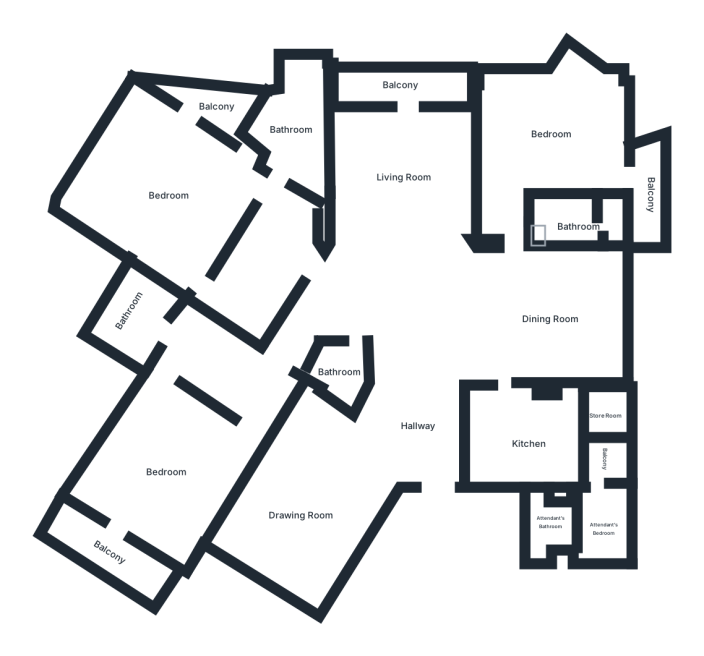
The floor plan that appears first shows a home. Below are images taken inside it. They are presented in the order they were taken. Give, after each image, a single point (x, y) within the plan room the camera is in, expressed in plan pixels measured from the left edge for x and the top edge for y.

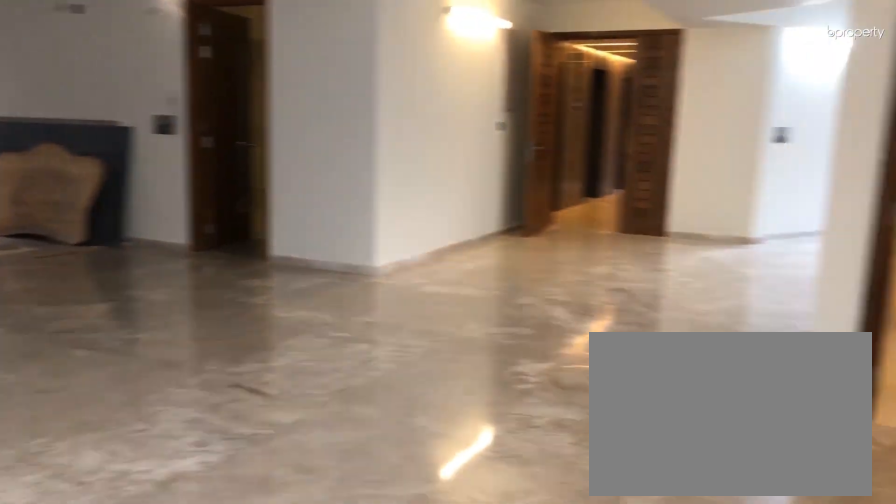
(400, 173)
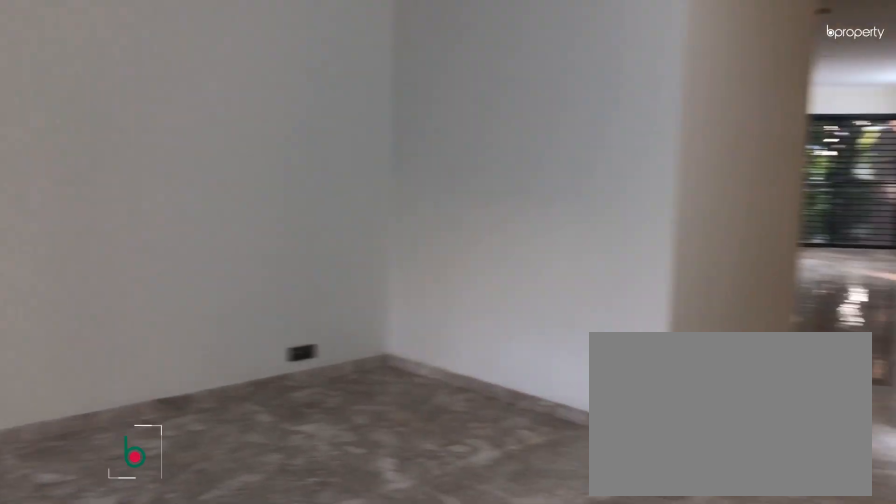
(307, 506)
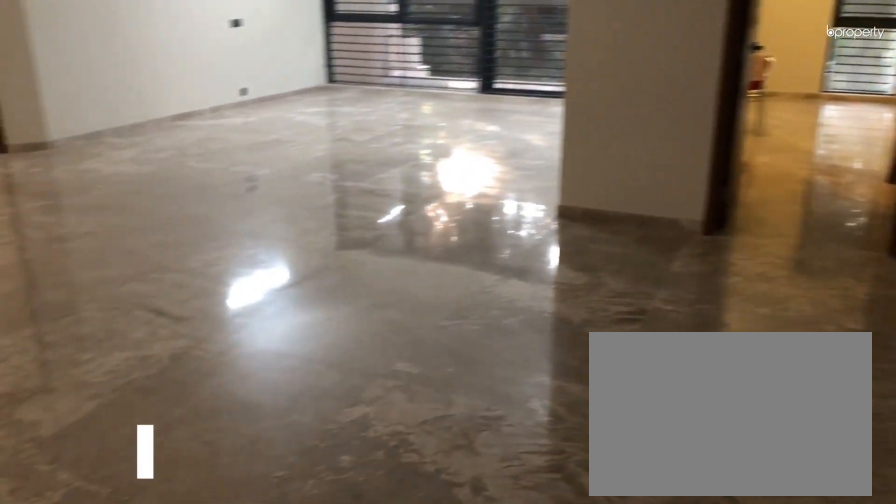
(554, 318)
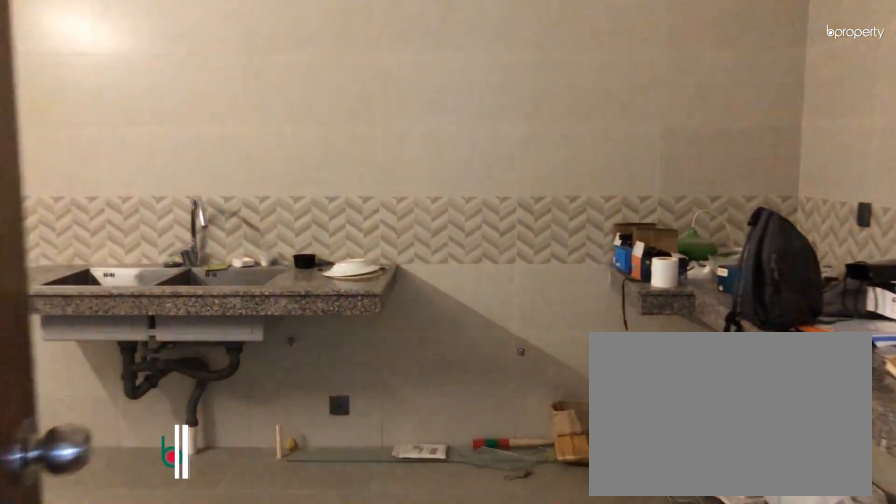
(530, 438)
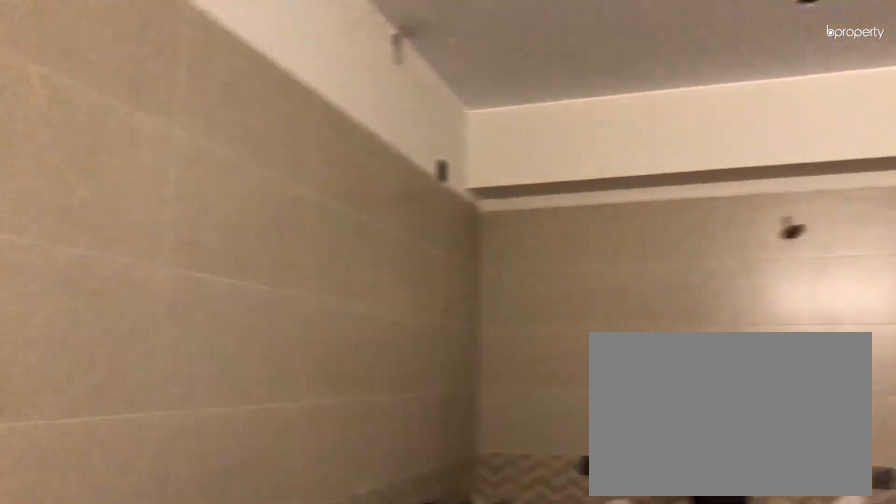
(530, 438)
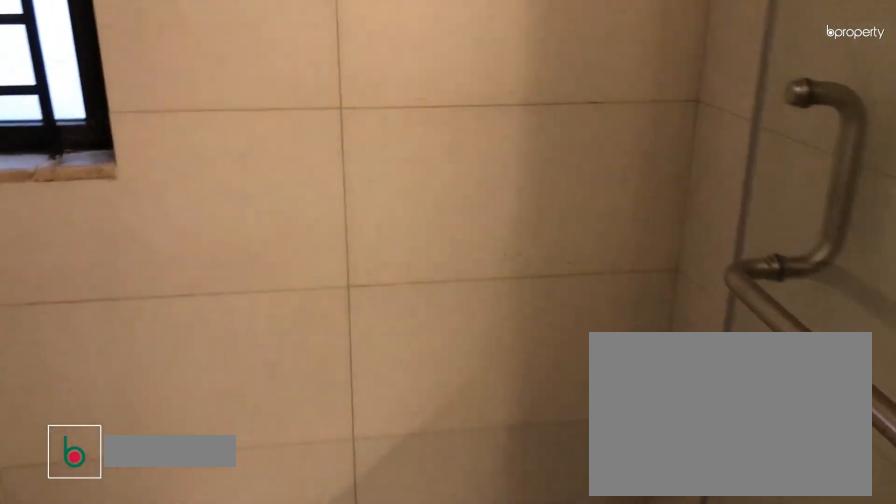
(568, 219)
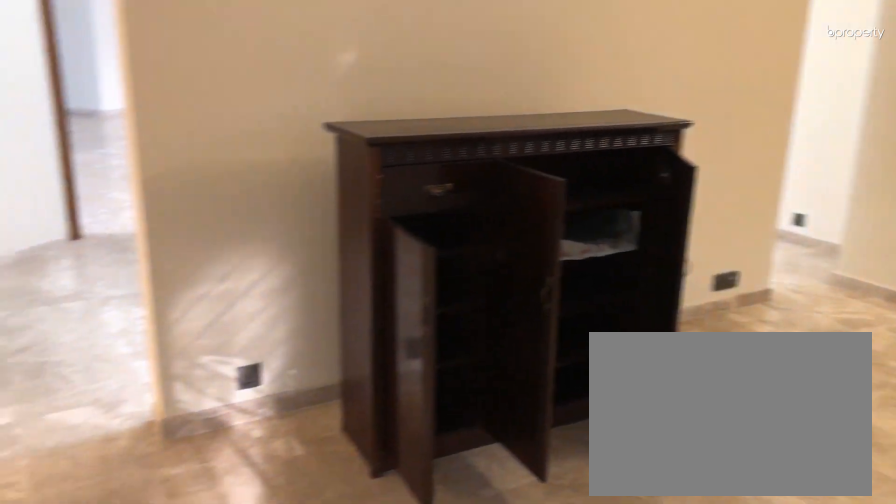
(167, 188)
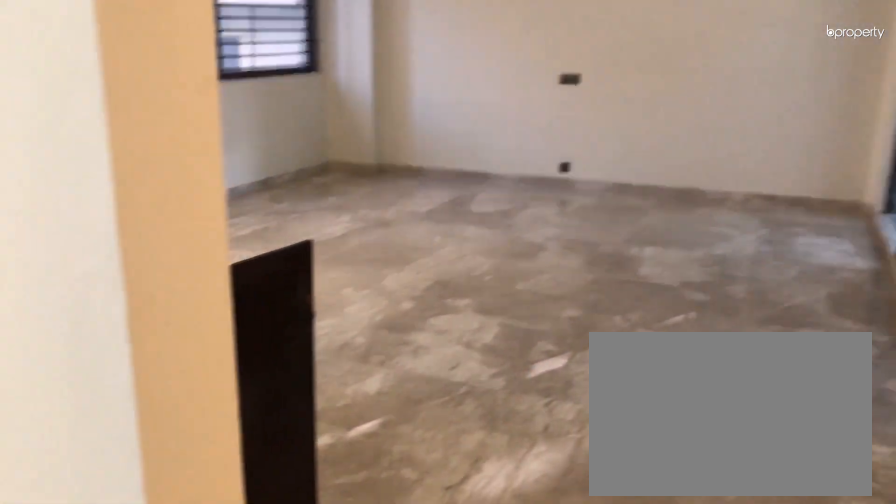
(263, 267)
